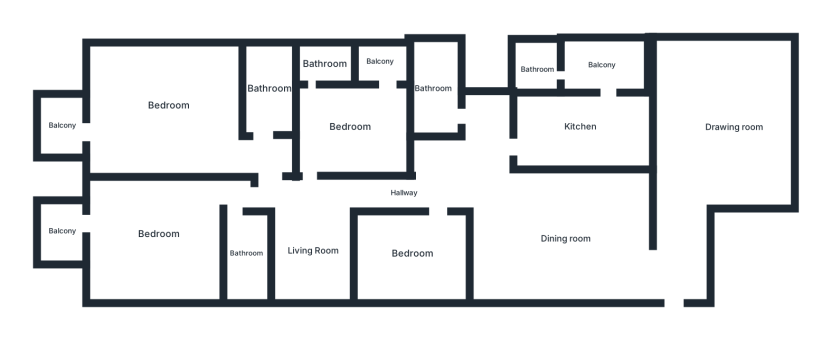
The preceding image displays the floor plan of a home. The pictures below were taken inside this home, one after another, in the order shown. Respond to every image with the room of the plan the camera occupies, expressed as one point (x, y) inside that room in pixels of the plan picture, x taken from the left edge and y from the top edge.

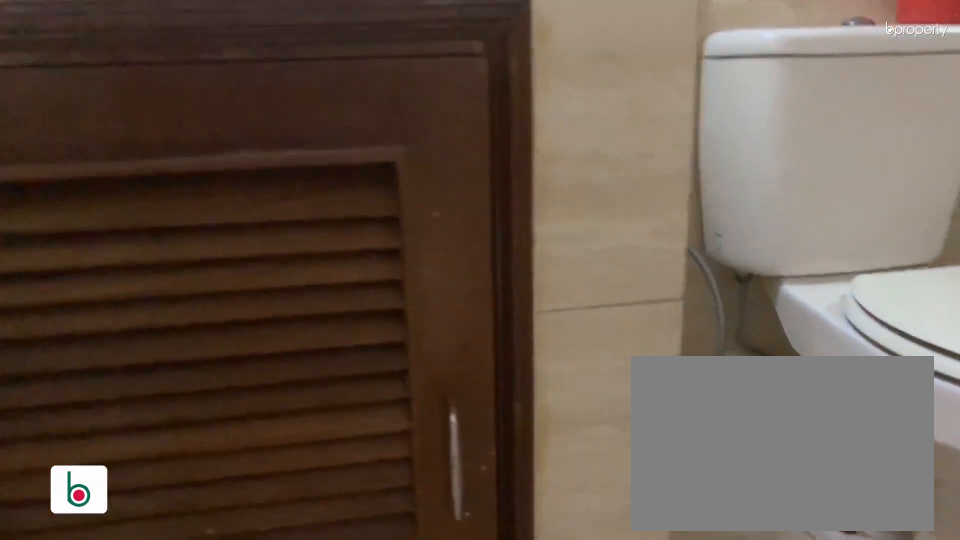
(435, 89)
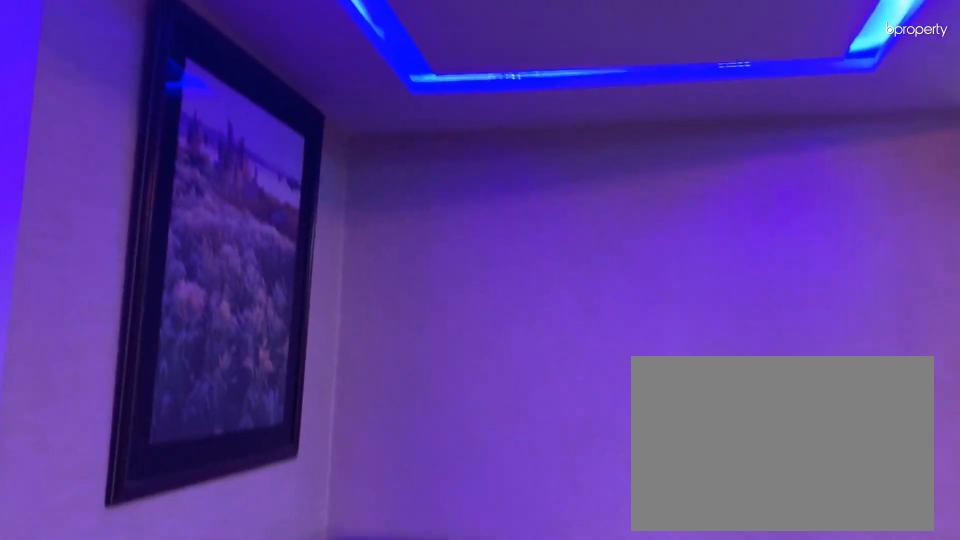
(404, 193)
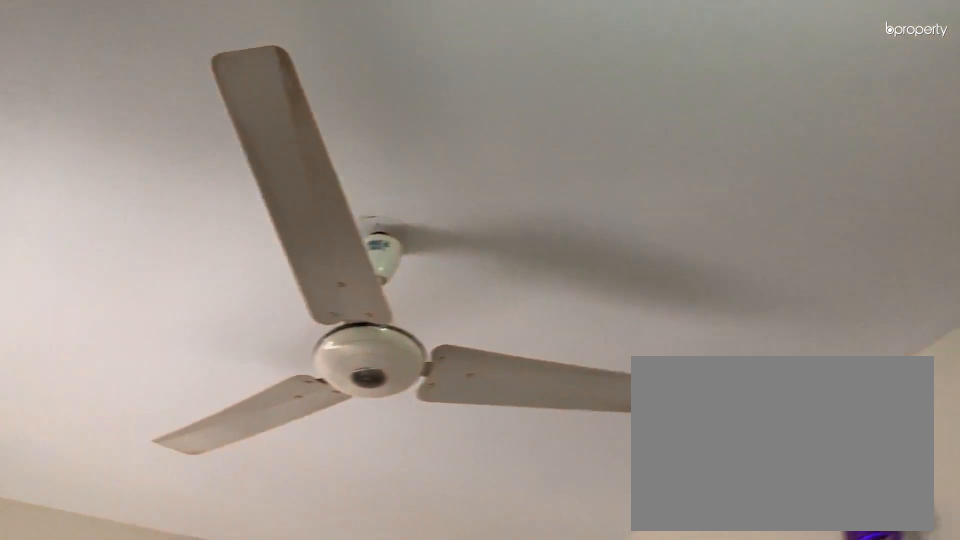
(351, 126)
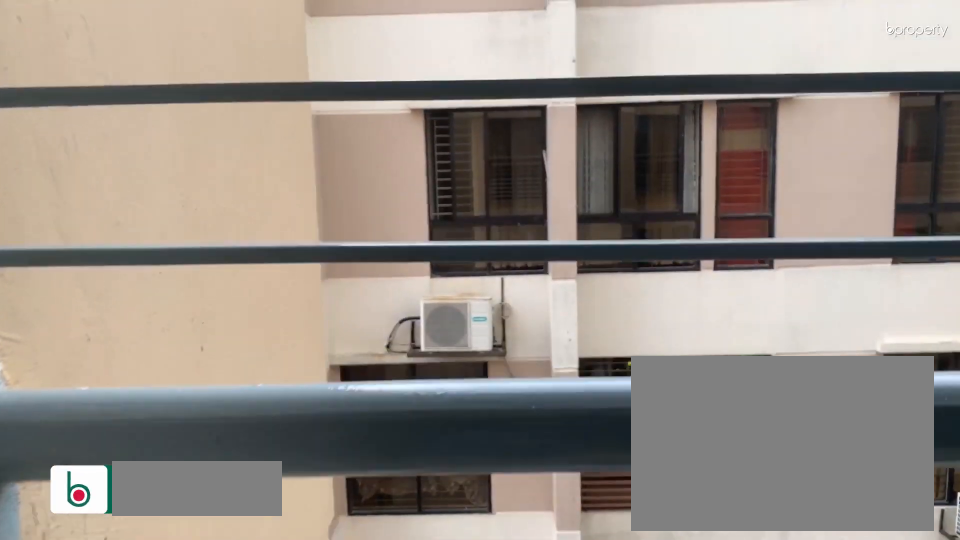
(379, 62)
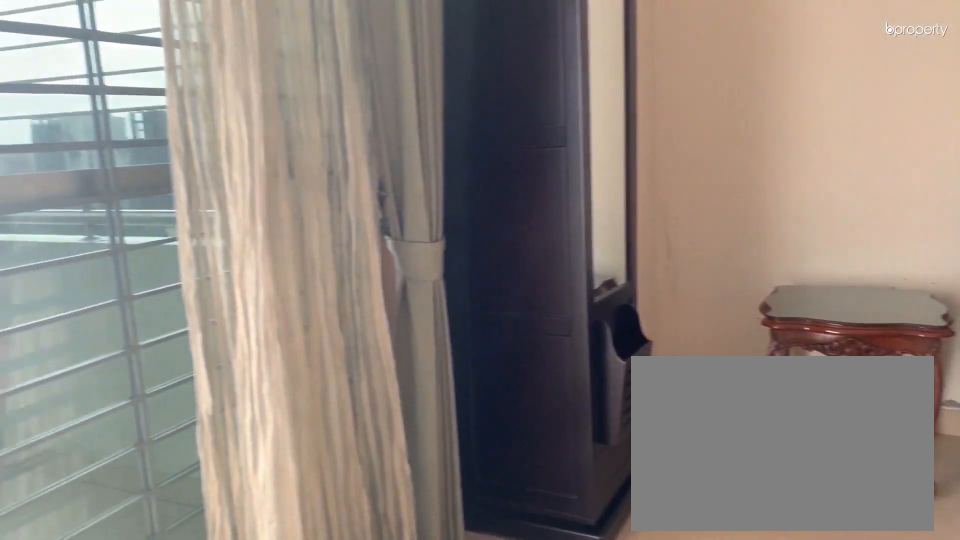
(167, 104)
